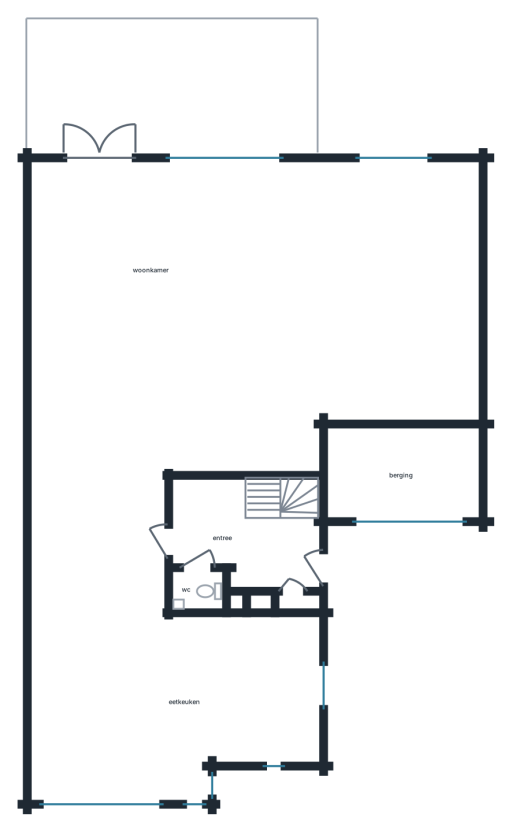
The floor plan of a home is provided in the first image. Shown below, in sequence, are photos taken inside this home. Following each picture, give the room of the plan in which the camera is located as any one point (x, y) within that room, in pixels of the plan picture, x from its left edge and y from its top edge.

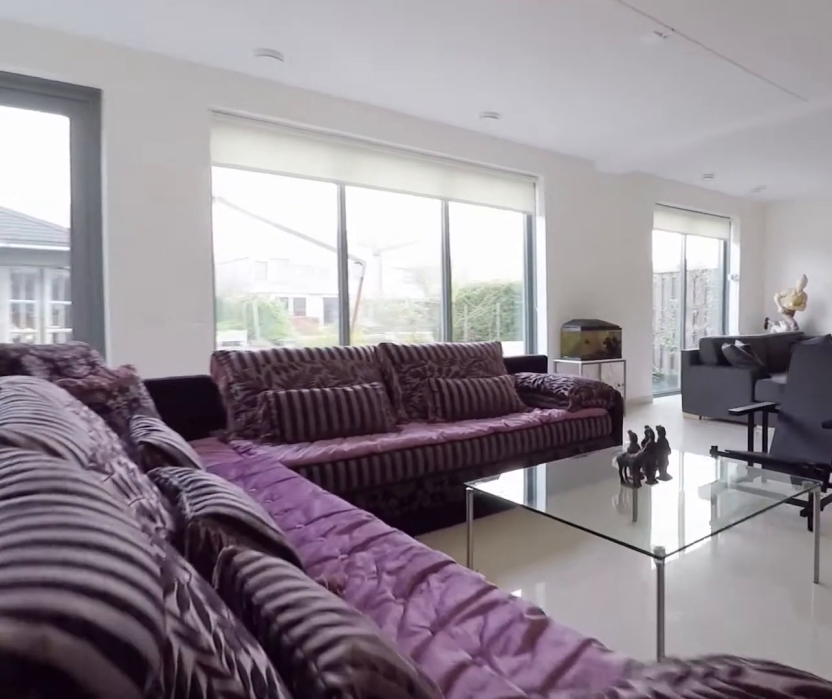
(233, 327)
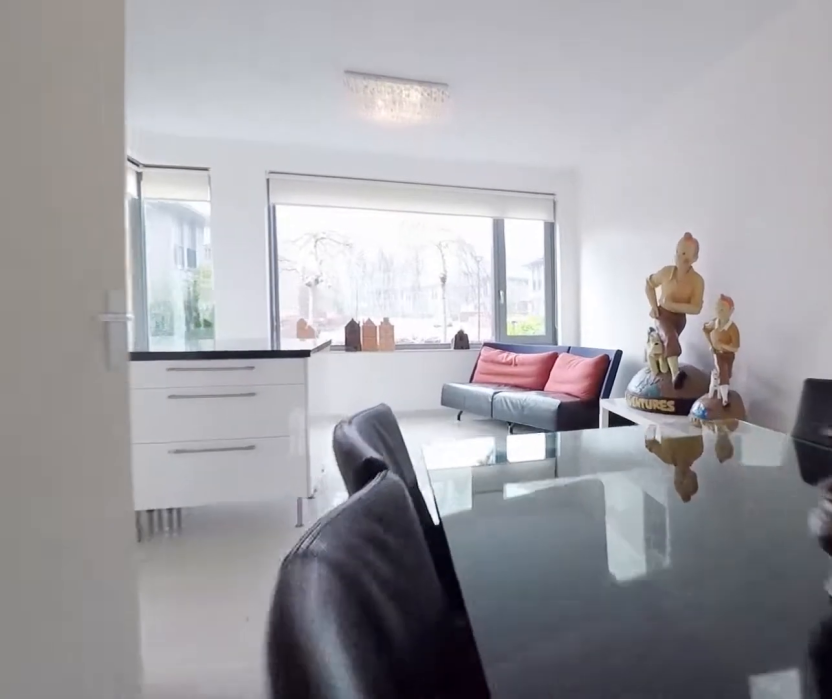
(233, 327)
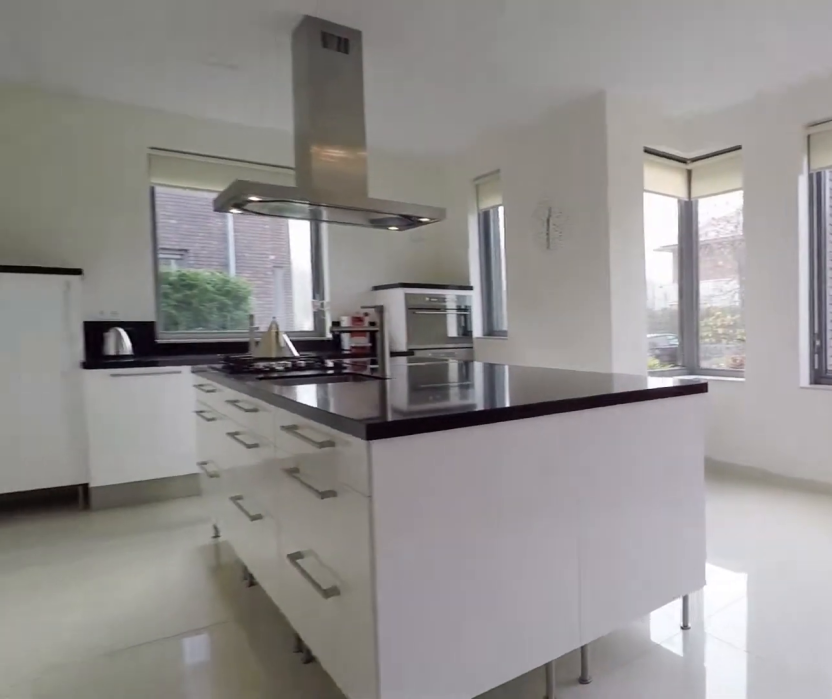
(166, 702)
